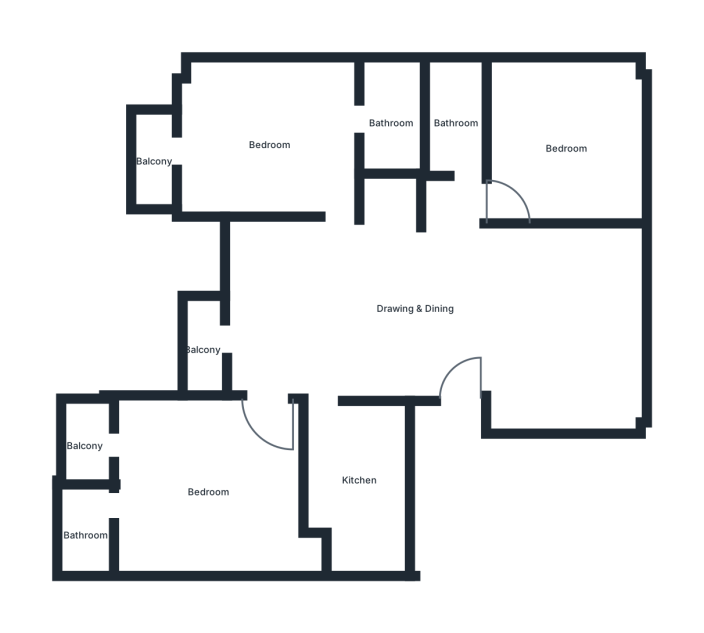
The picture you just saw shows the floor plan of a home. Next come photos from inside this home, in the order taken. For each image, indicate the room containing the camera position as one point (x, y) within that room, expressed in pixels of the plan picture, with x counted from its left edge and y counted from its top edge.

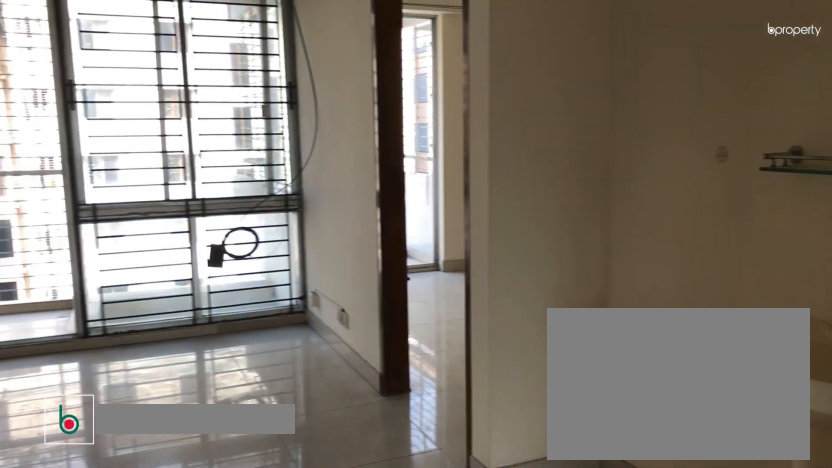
(416, 311)
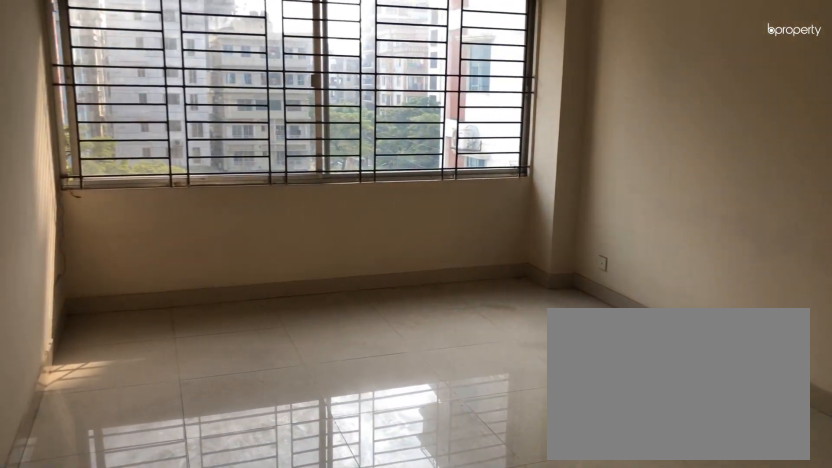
(416, 311)
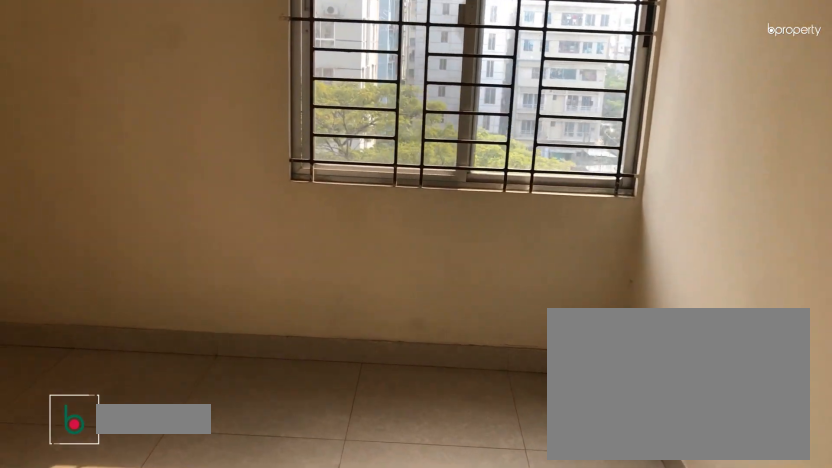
(568, 148)
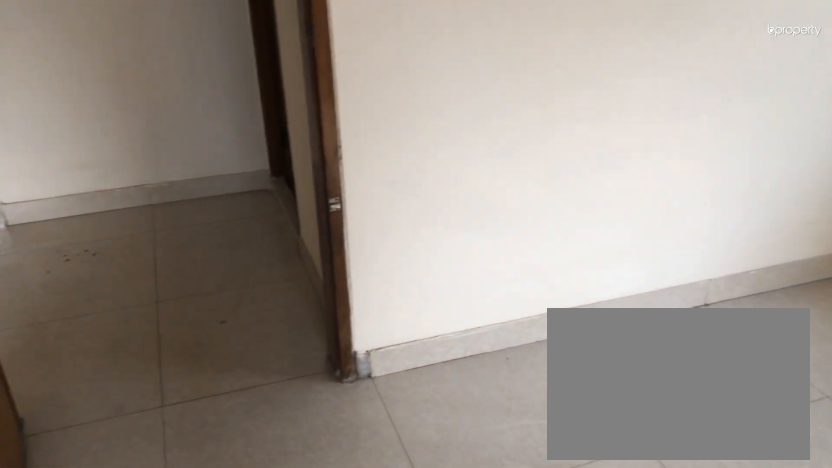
(568, 148)
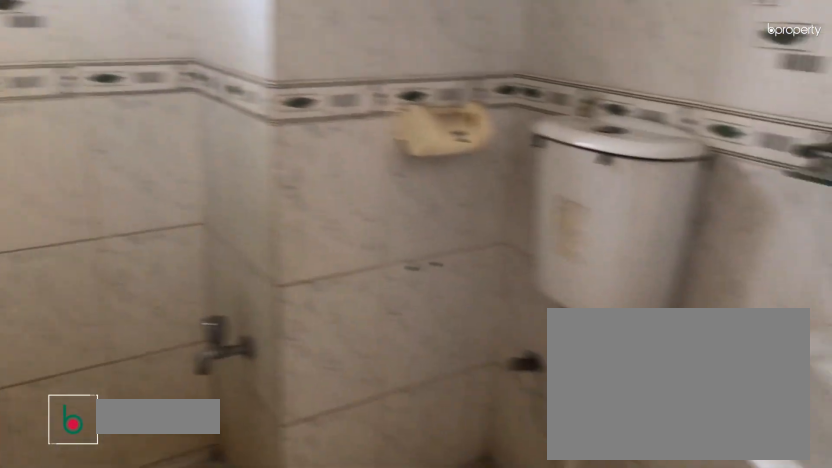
(457, 122)
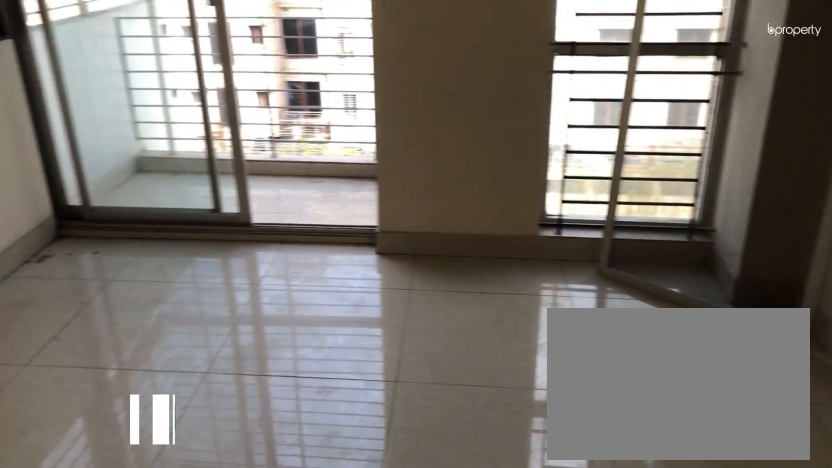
(271, 144)
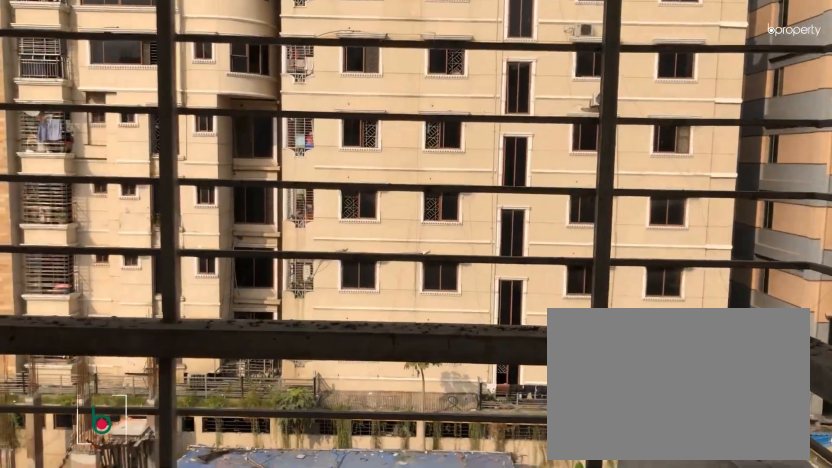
(156, 160)
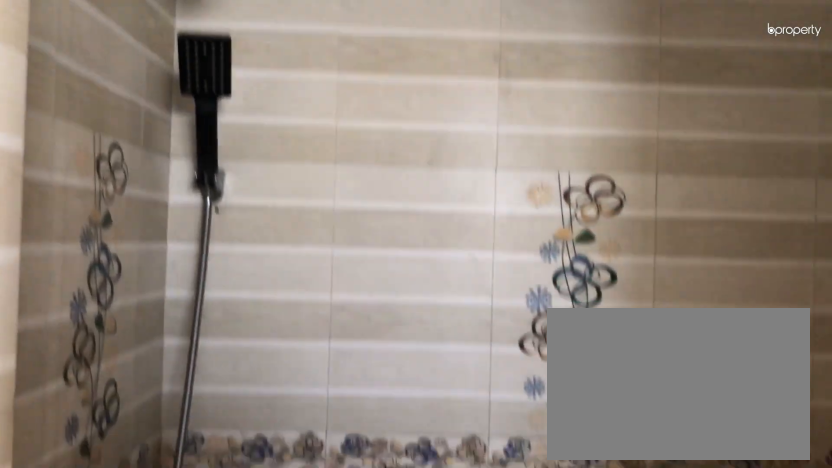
(393, 124)
